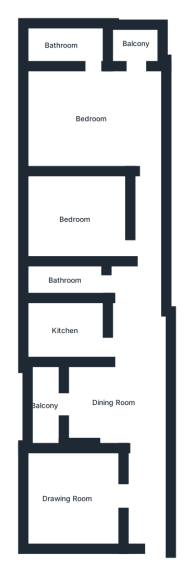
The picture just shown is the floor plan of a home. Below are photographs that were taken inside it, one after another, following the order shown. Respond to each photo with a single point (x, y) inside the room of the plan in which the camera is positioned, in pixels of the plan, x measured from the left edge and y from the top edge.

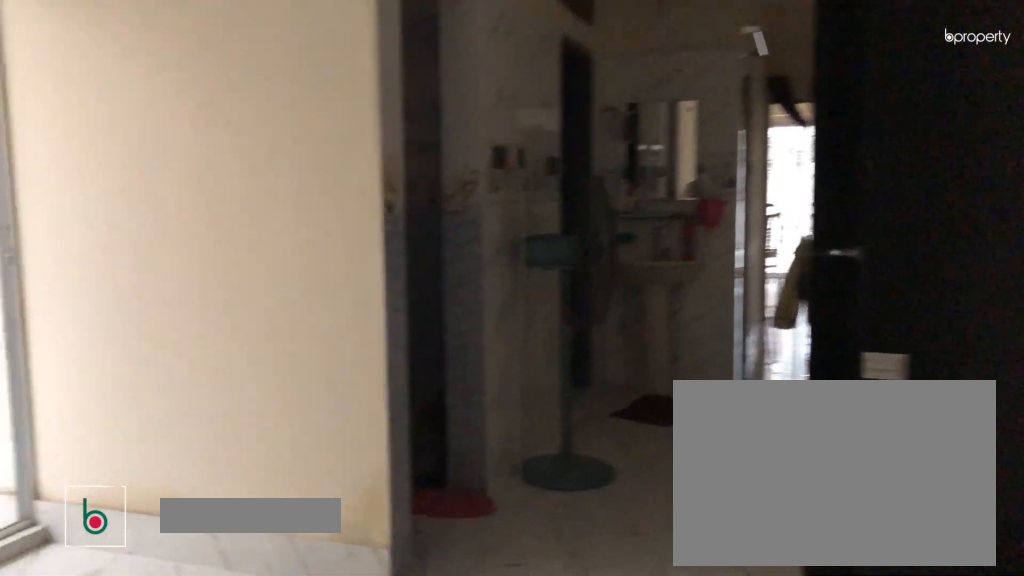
(113, 403)
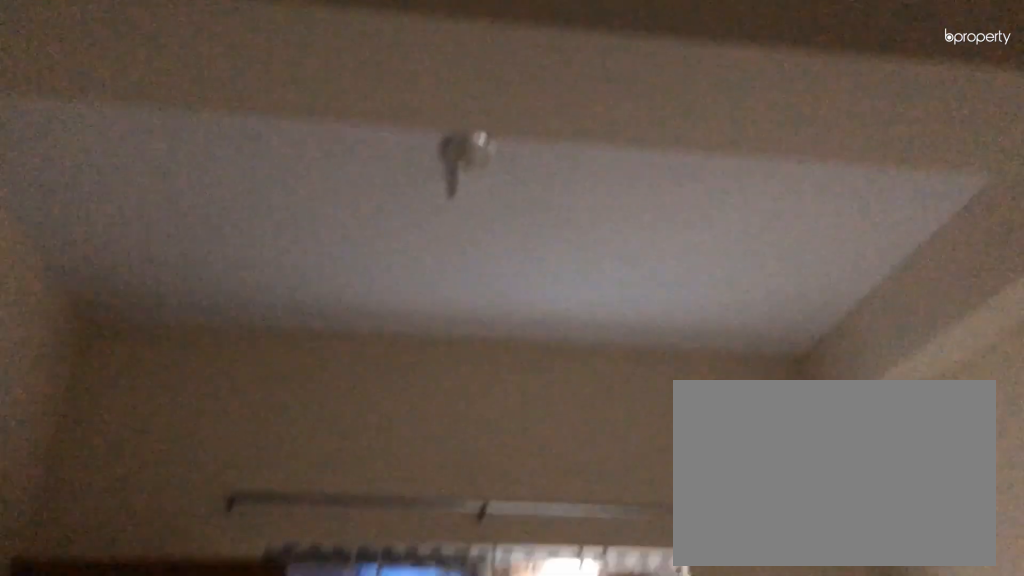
(67, 501)
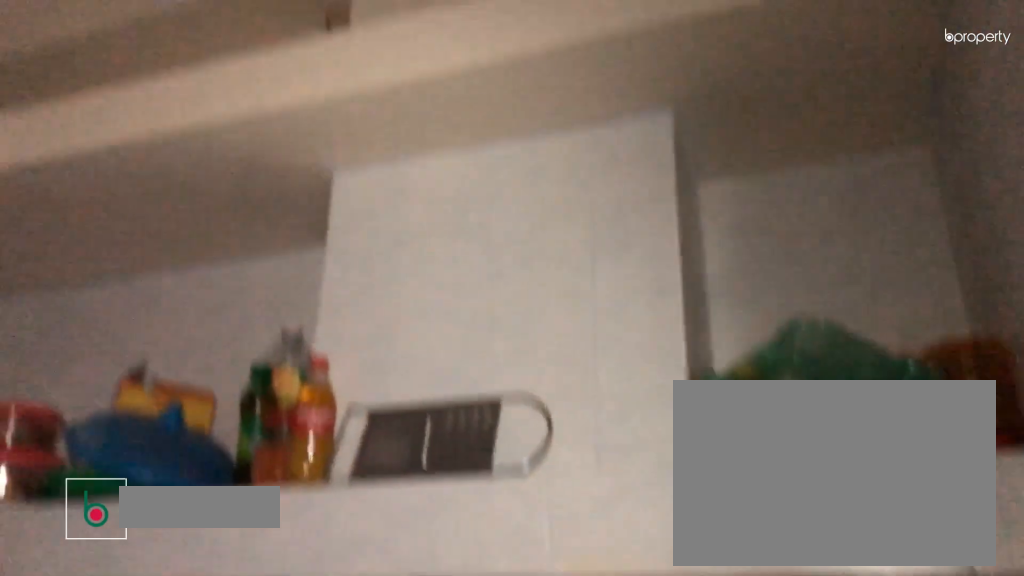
(63, 332)
